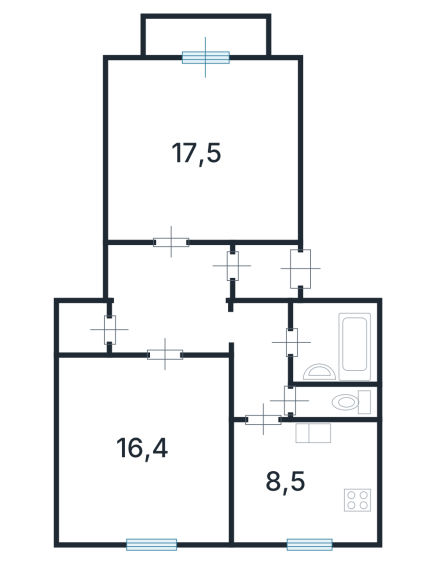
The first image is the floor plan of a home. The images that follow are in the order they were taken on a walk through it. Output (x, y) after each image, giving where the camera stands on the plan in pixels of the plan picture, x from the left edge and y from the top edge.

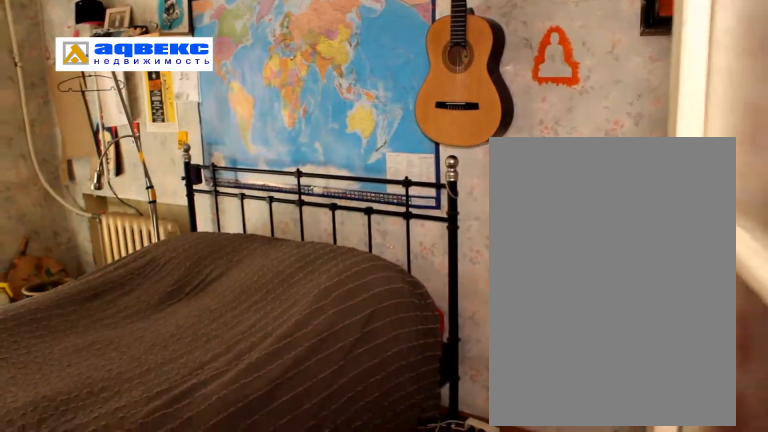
(261, 182)
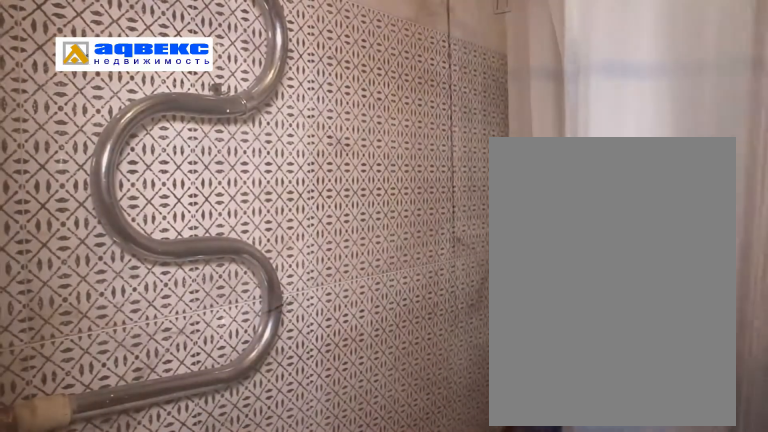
(360, 373)
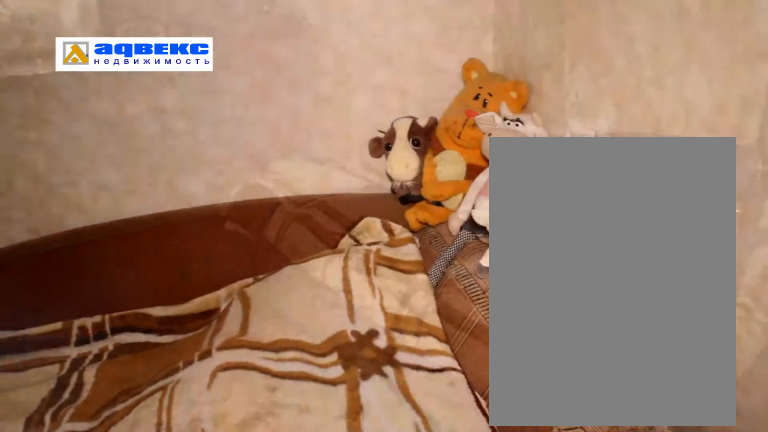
(86, 482)
